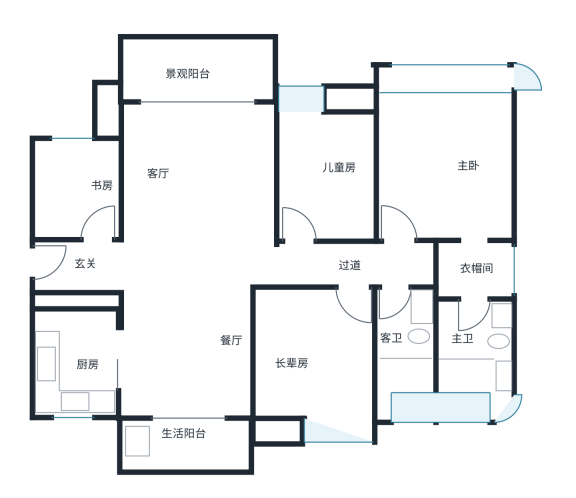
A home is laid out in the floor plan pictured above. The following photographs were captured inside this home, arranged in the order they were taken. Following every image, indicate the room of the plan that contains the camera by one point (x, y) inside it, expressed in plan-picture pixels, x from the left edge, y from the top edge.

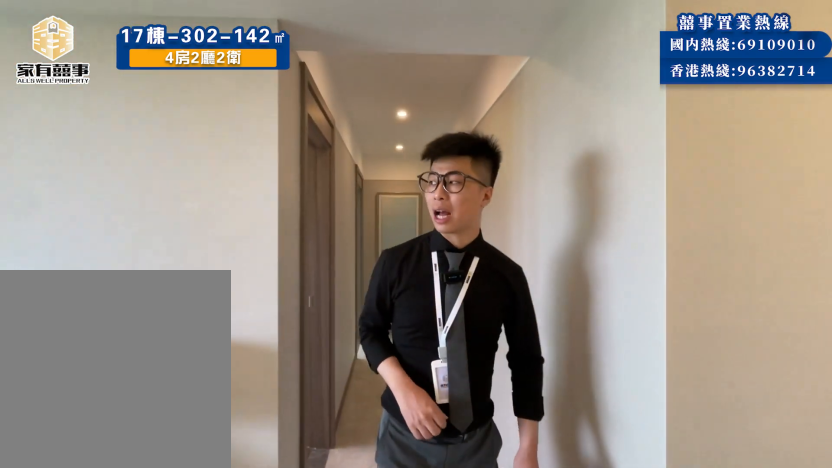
(274, 267)
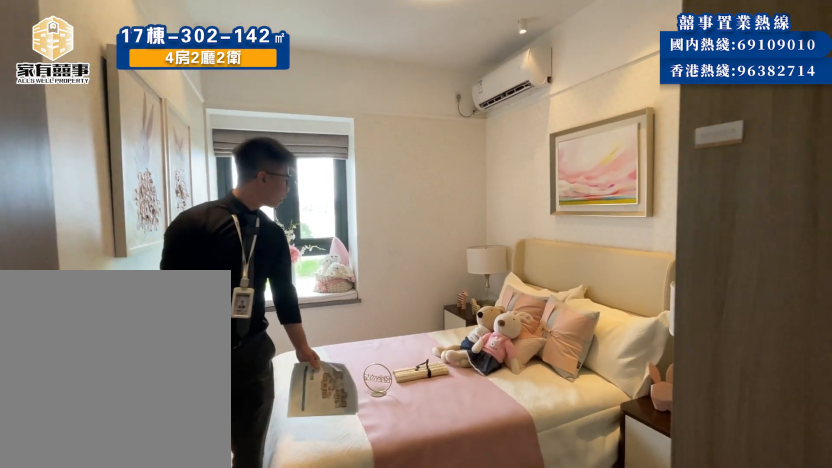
(326, 176)
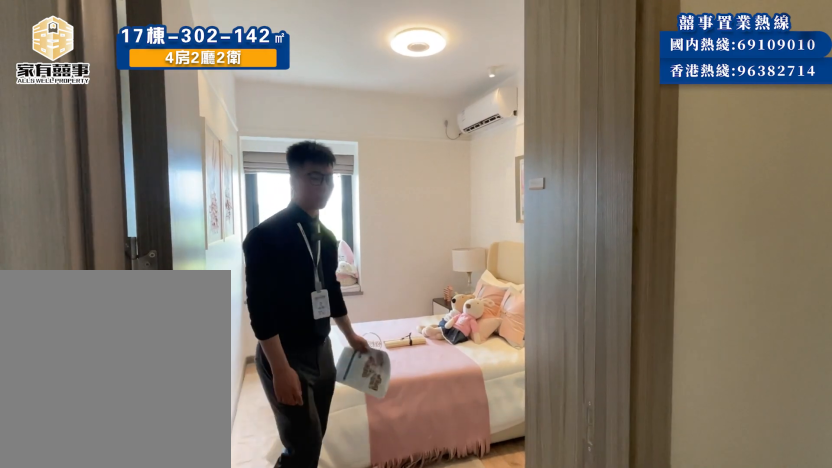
(326, 180)
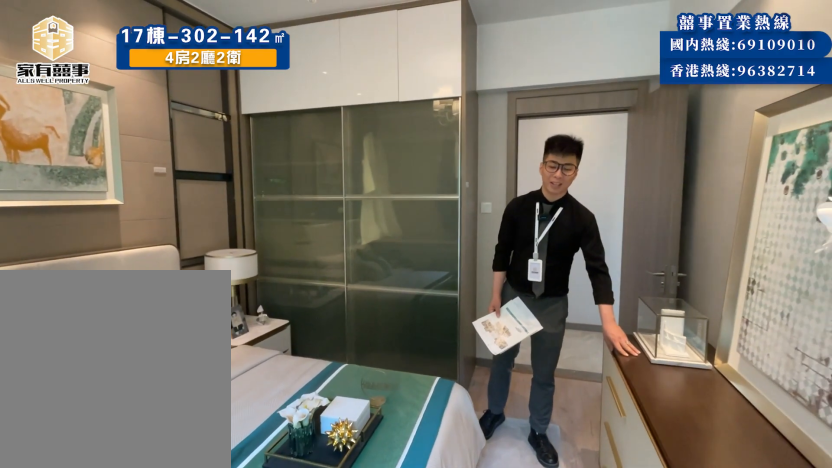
(320, 365)
